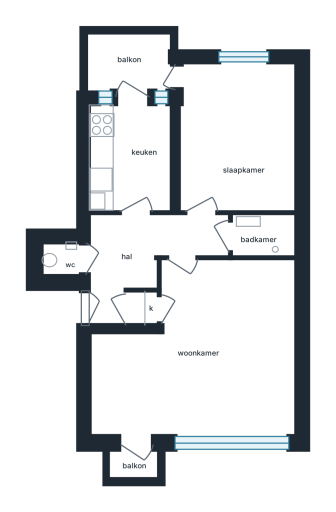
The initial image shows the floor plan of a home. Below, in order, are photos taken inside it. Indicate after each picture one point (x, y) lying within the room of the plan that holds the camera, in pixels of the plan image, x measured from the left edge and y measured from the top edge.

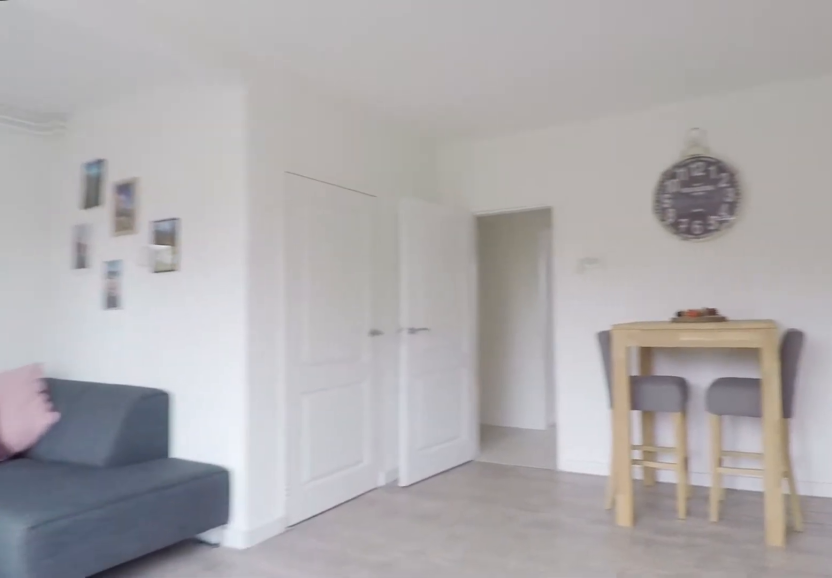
(268, 399)
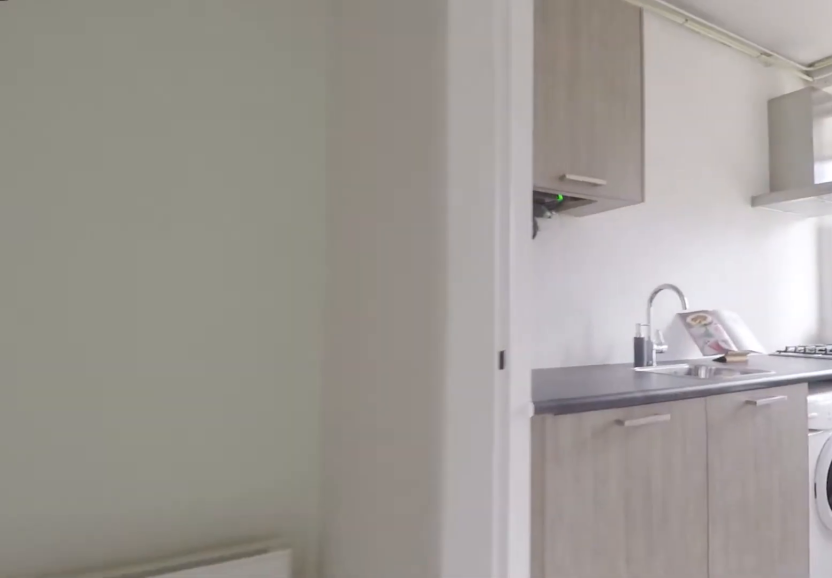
(141, 256)
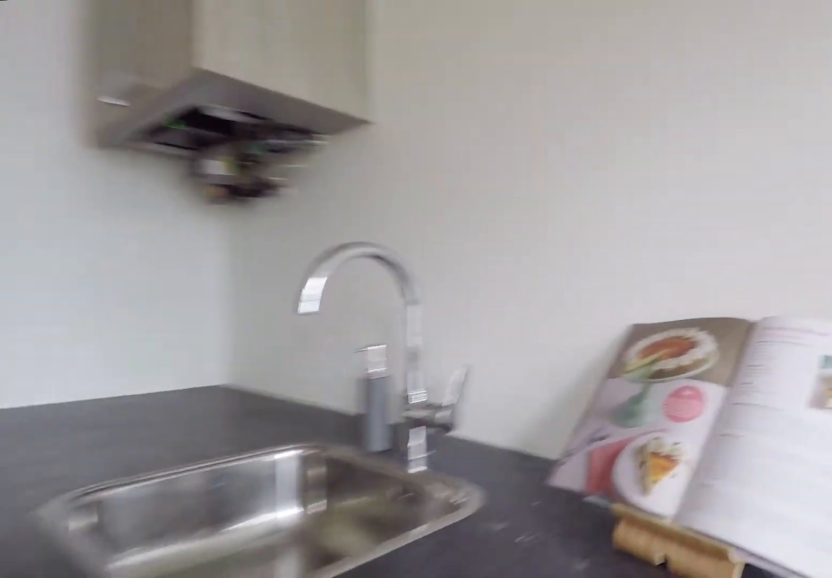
(130, 157)
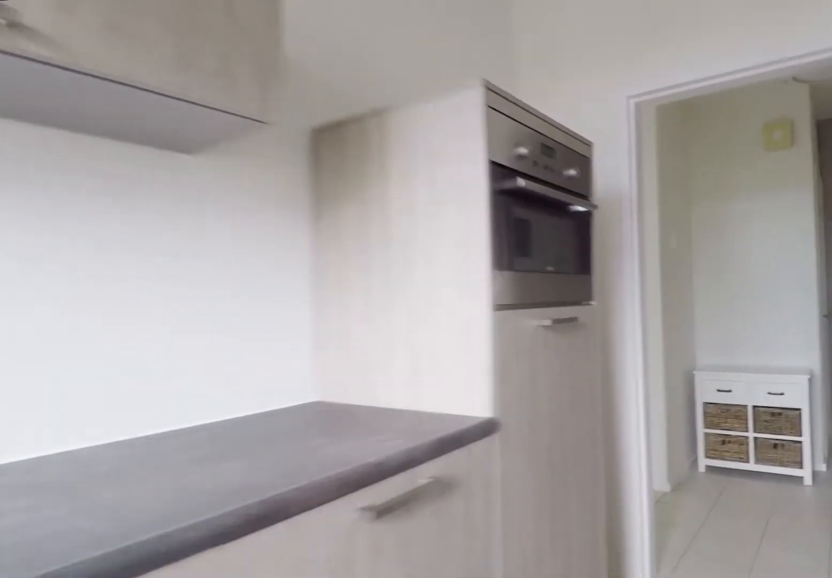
(130, 157)
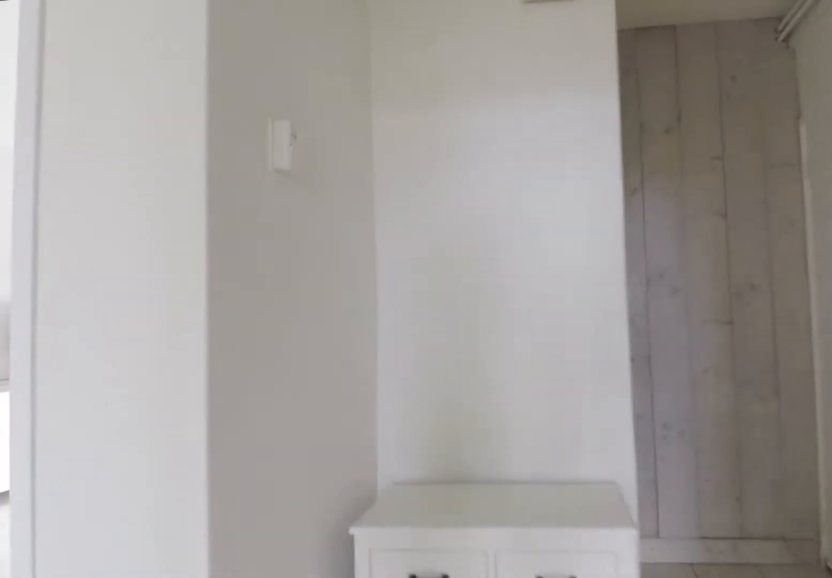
(141, 255)
